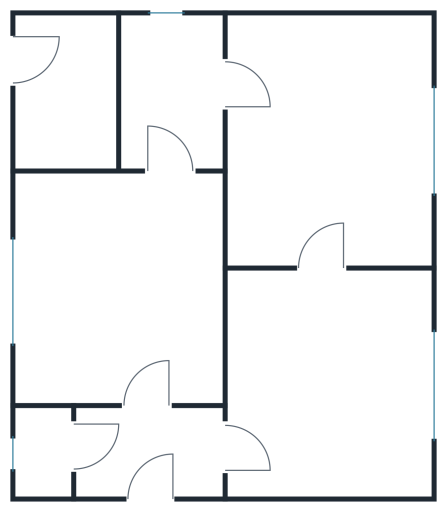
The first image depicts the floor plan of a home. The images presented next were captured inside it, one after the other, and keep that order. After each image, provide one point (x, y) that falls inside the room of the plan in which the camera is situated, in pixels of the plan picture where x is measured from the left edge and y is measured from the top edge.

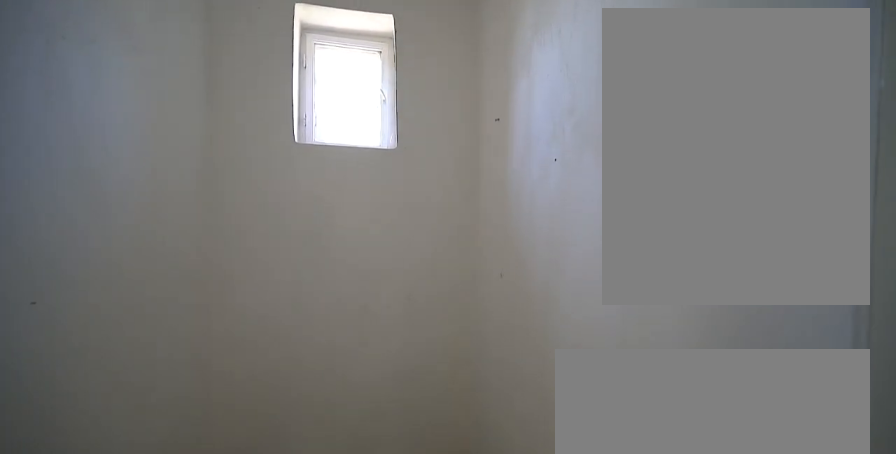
(45, 457)
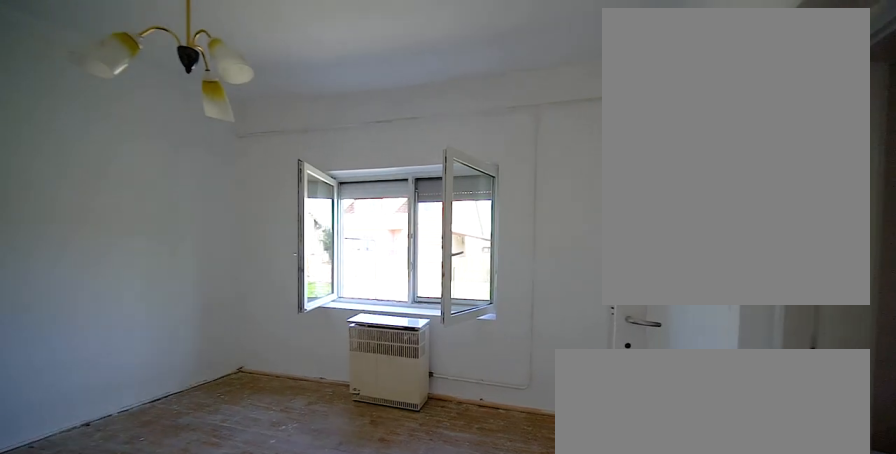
(337, 151)
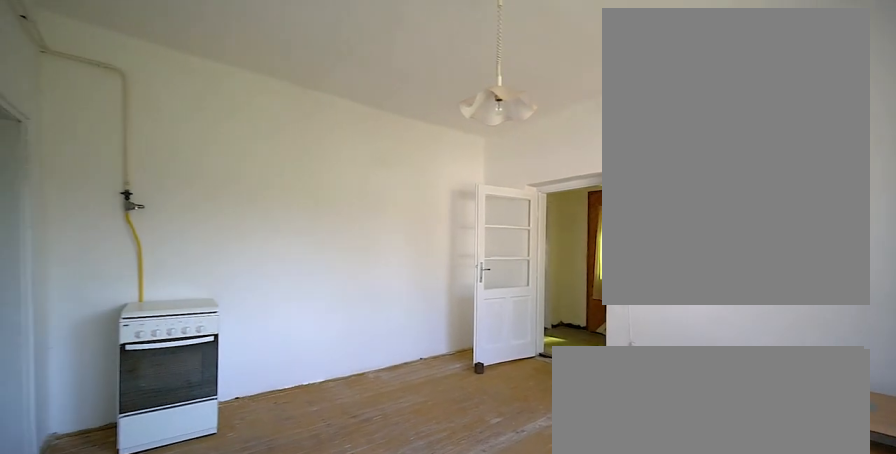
(119, 297)
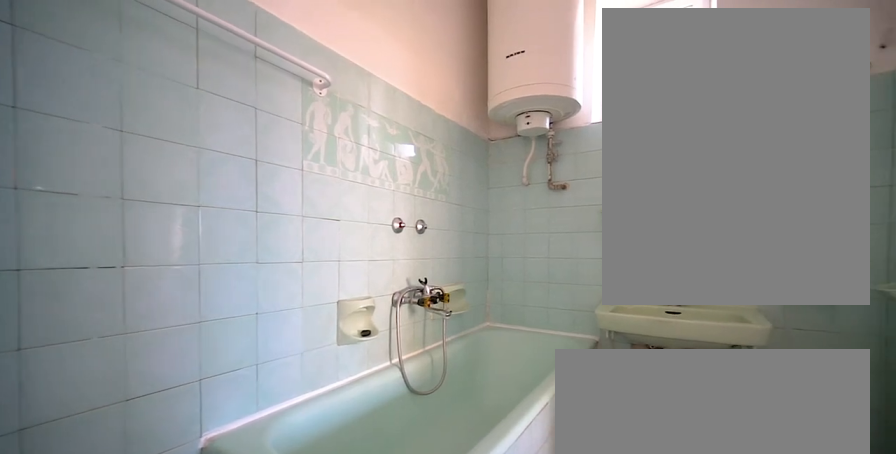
(167, 96)
